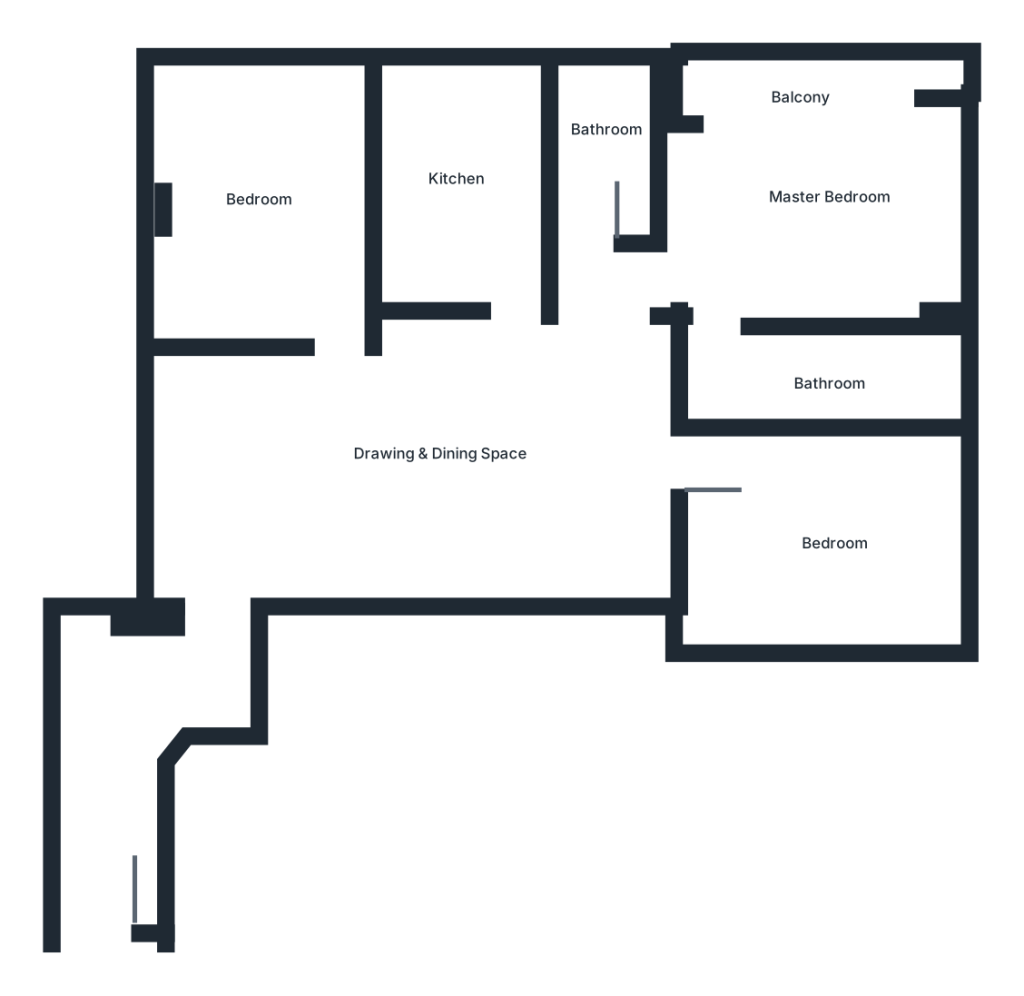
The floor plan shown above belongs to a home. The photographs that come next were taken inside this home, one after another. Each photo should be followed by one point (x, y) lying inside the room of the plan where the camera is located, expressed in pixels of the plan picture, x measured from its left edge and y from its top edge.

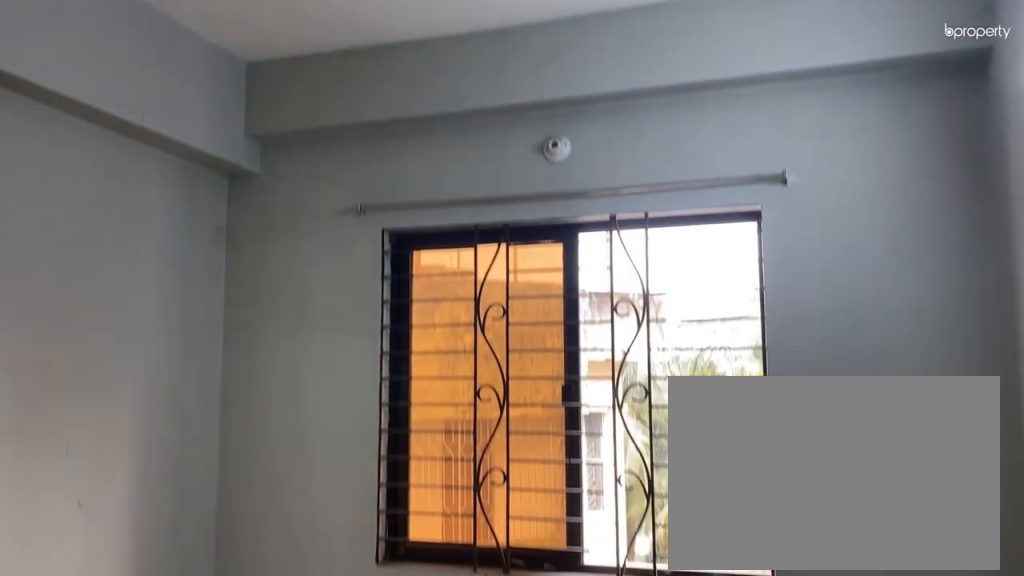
(248, 233)
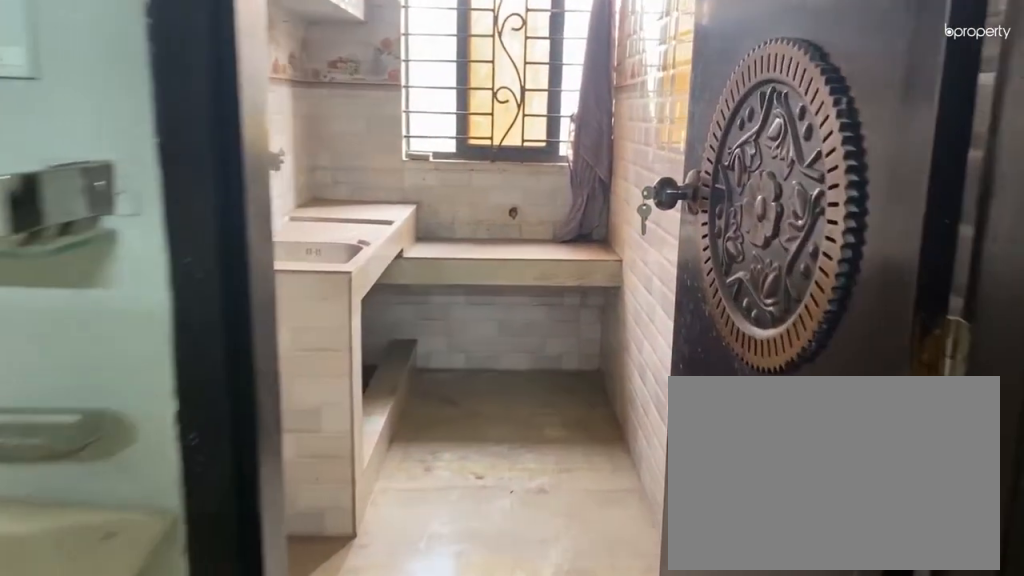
(497, 312)
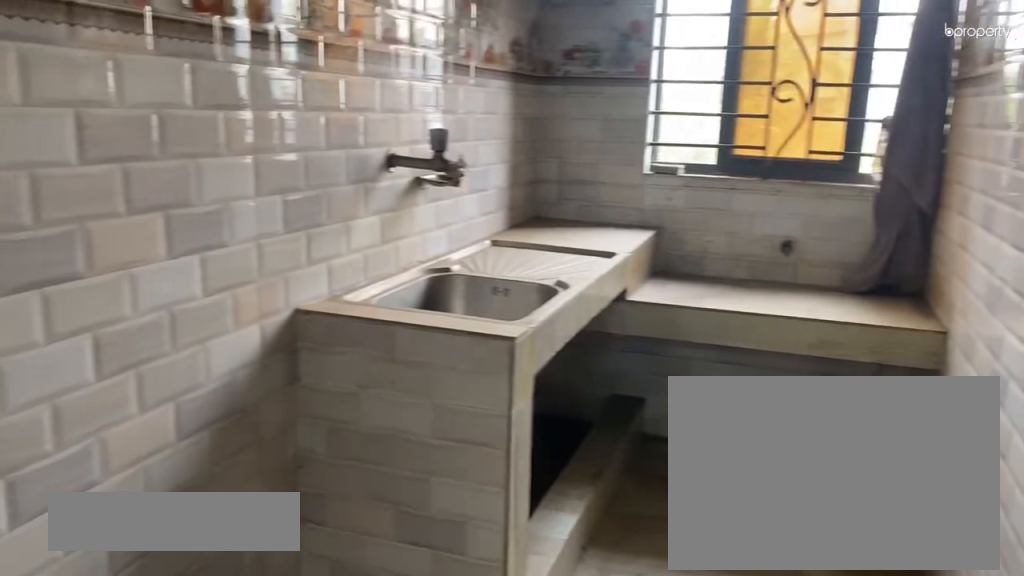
(468, 199)
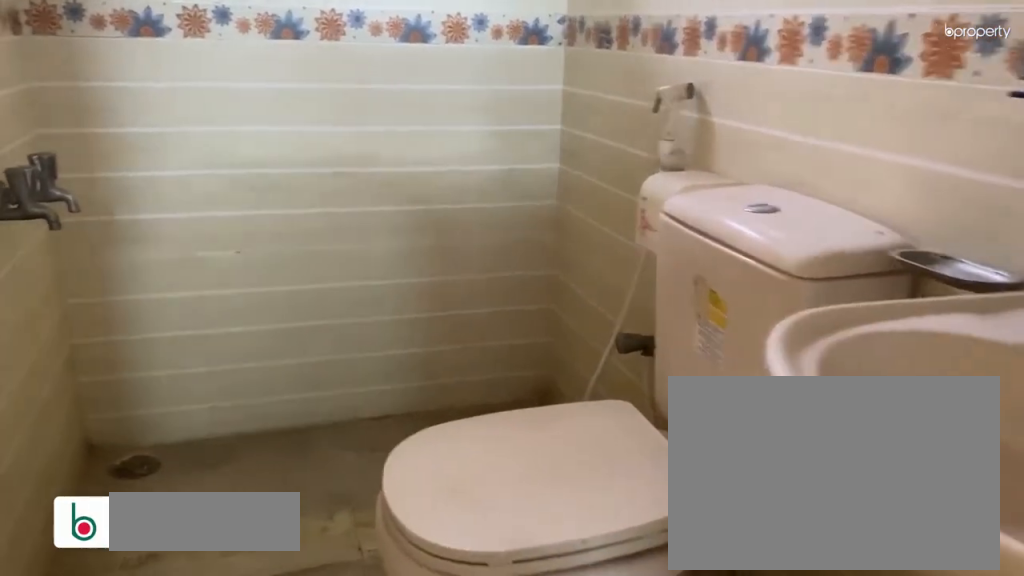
(595, 169)
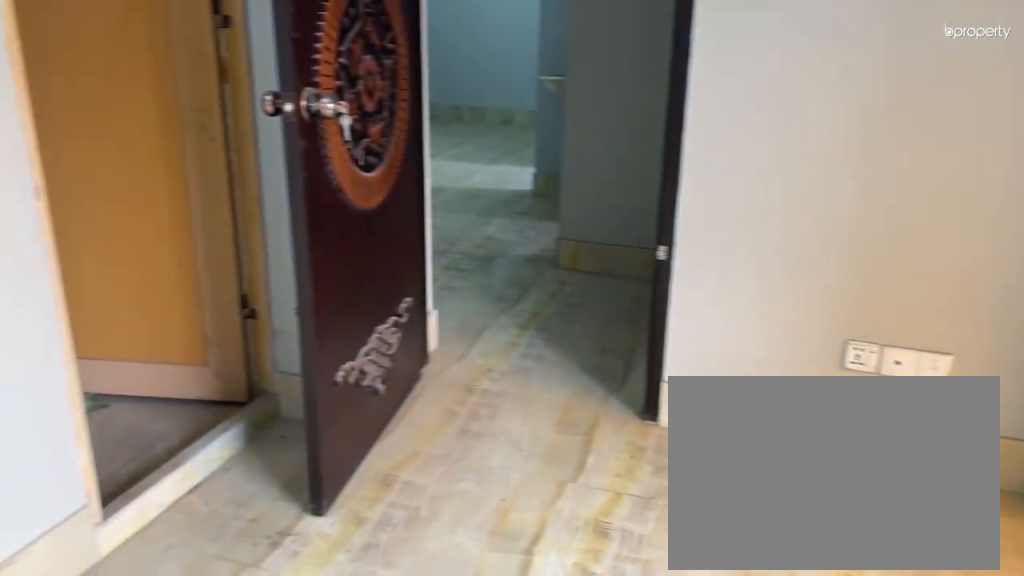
(809, 206)
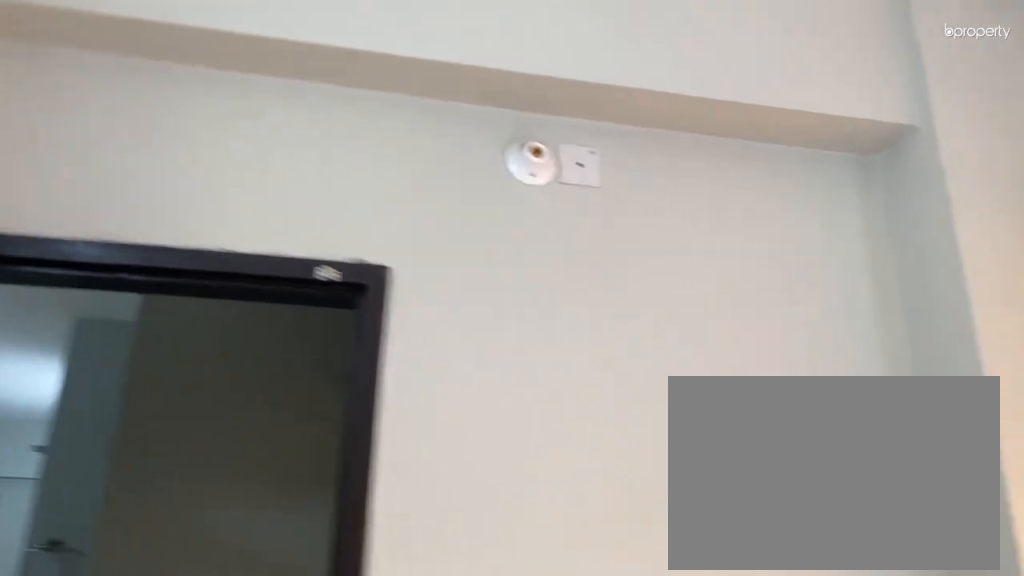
(809, 206)
